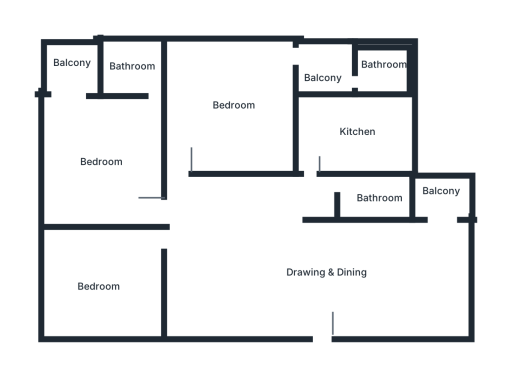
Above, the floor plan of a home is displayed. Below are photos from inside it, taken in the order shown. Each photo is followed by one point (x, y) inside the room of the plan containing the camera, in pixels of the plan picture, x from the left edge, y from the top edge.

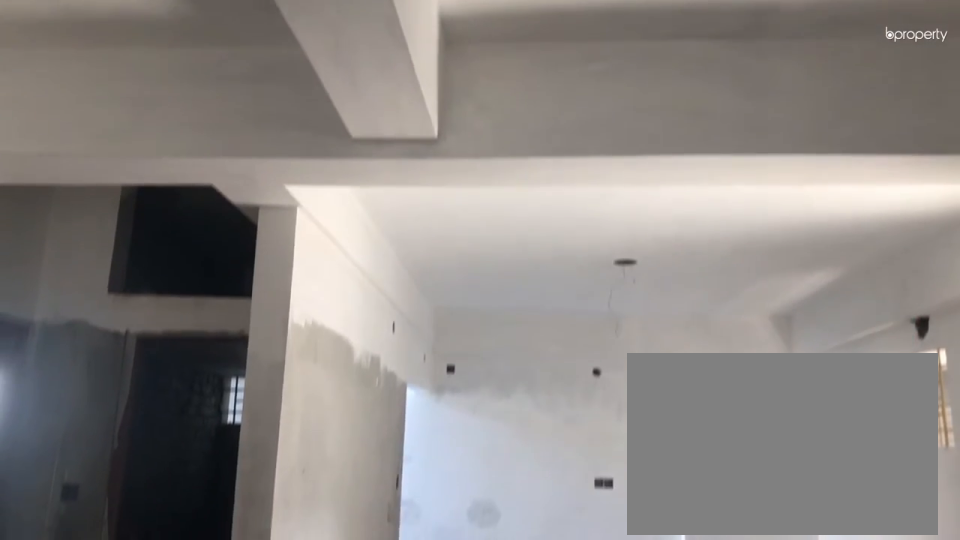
(281, 269)
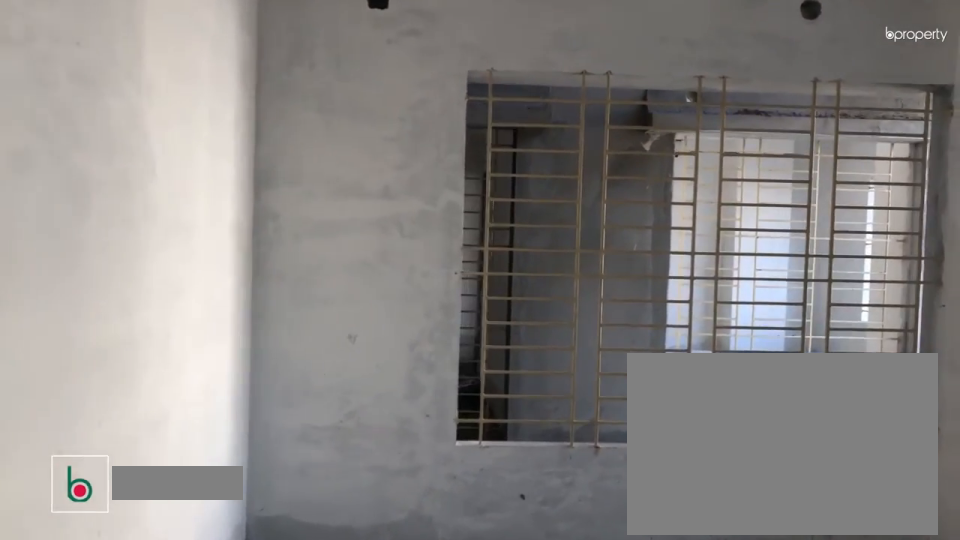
(101, 158)
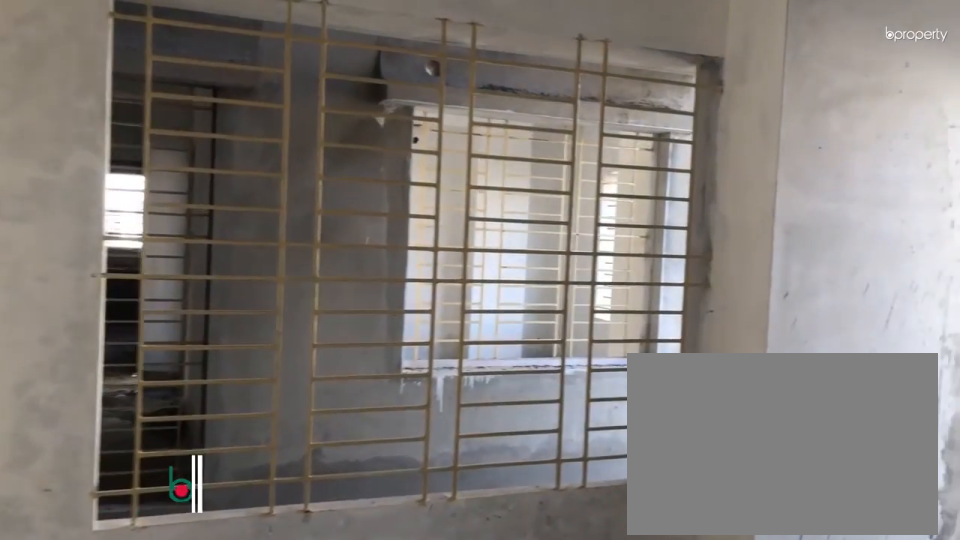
(101, 158)
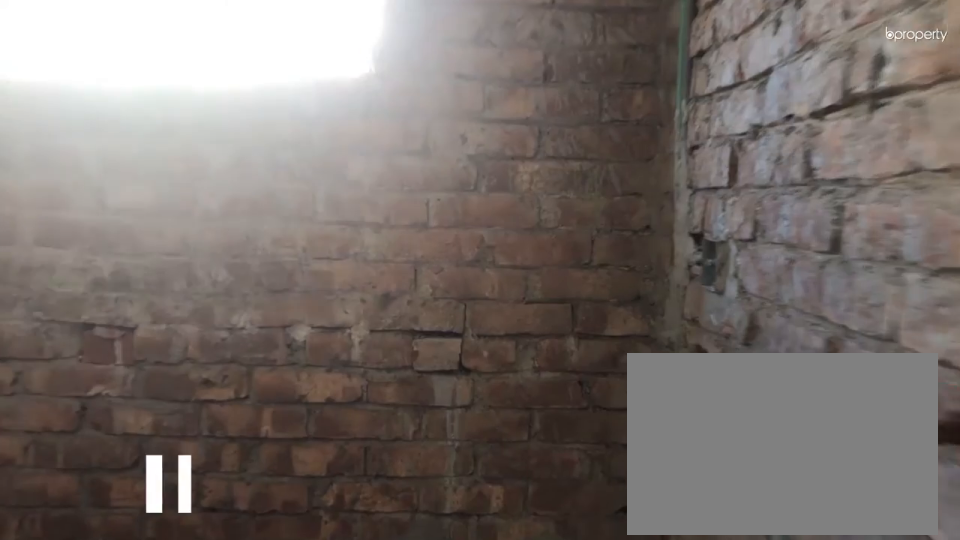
(129, 67)
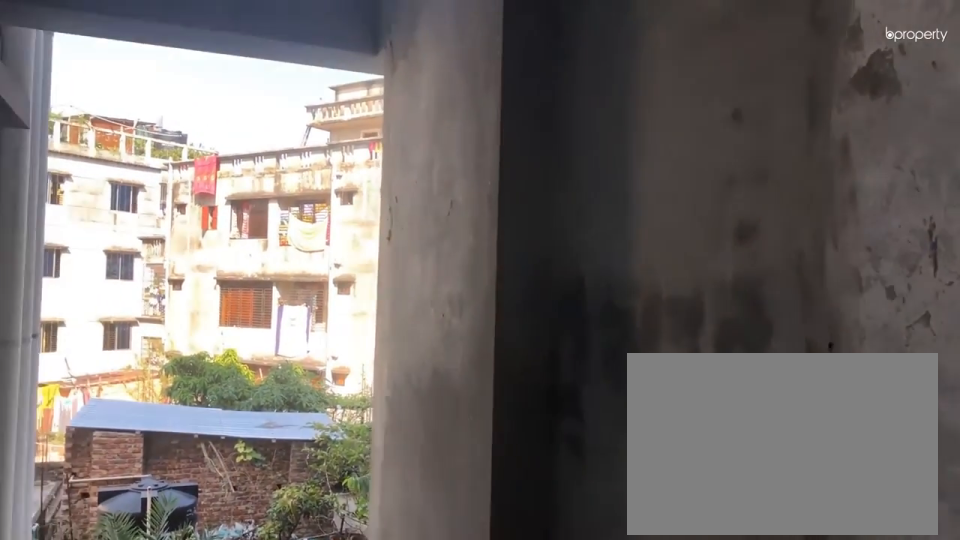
(442, 198)
